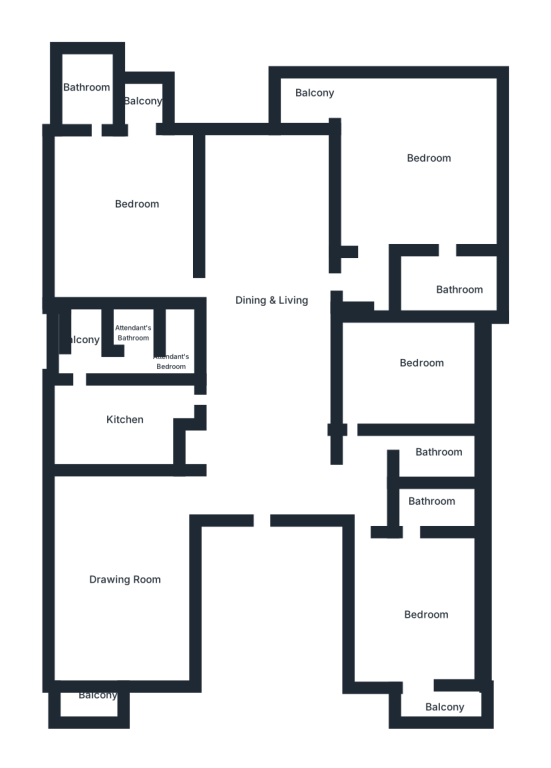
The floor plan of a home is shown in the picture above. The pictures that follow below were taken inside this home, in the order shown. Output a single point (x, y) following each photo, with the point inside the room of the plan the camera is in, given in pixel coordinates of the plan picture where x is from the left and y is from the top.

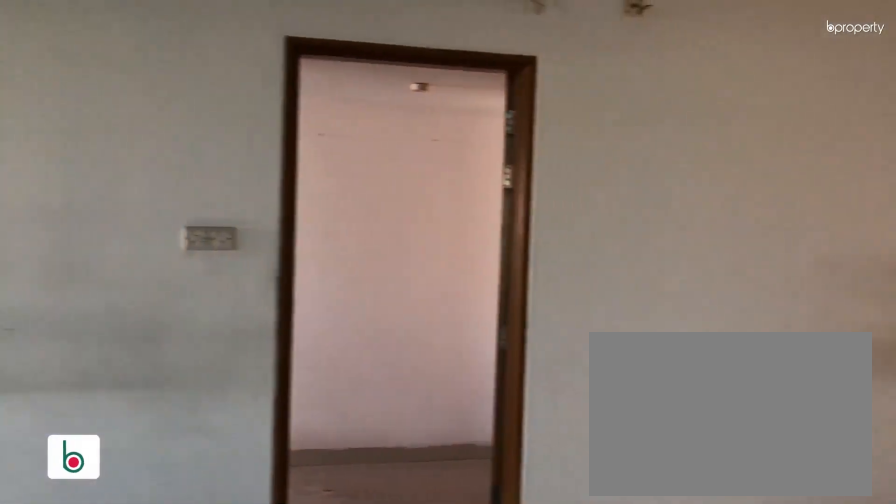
(261, 296)
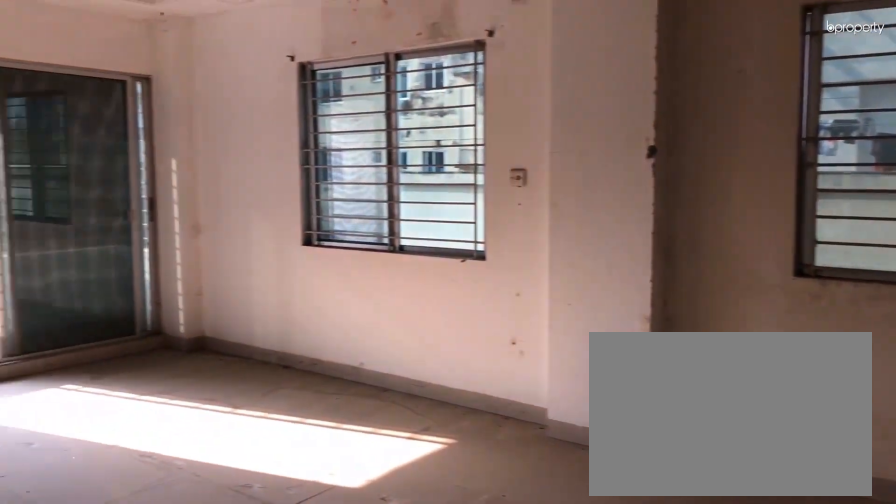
(124, 580)
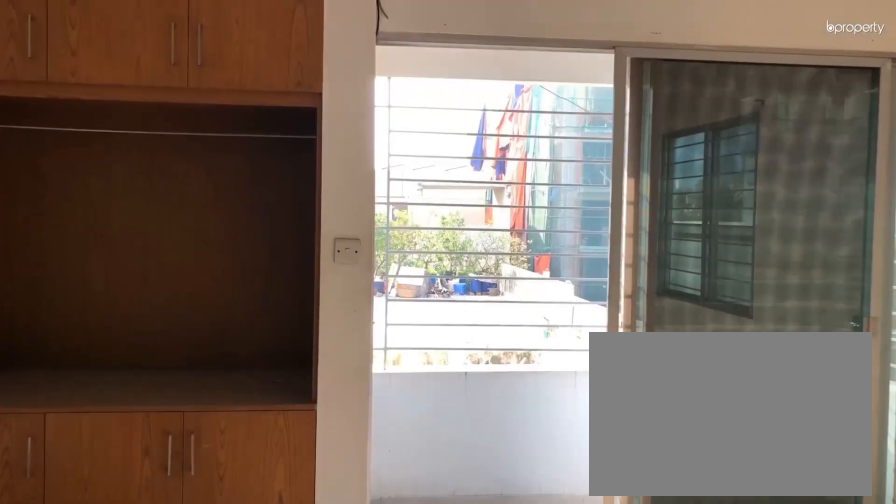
(124, 580)
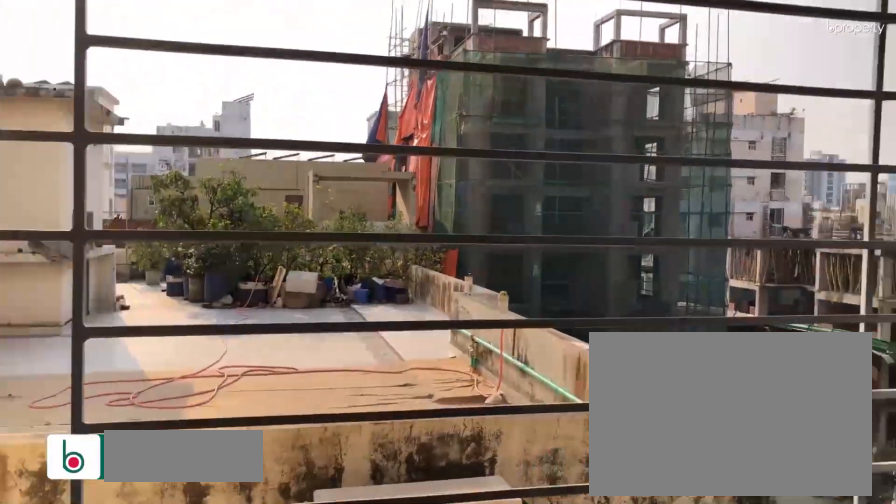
(88, 699)
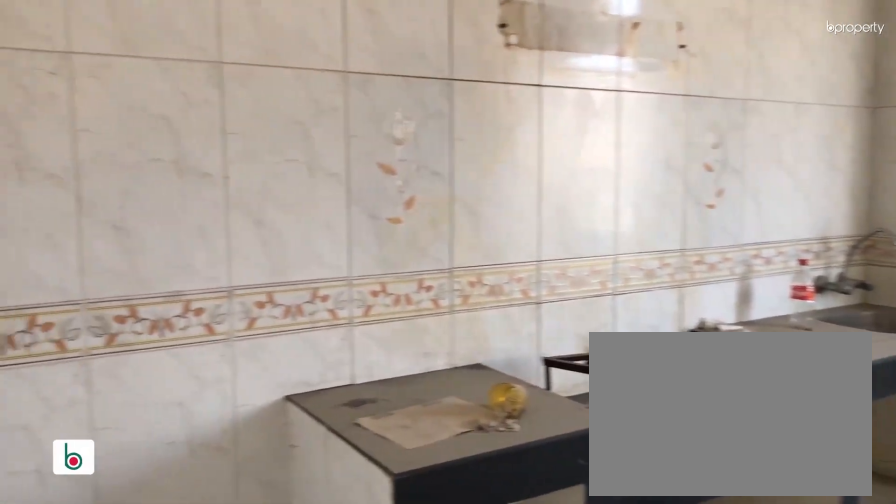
(126, 415)
